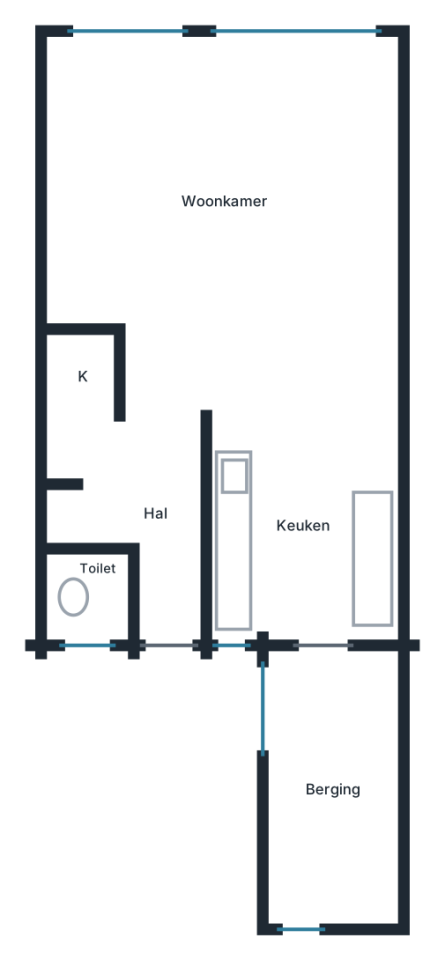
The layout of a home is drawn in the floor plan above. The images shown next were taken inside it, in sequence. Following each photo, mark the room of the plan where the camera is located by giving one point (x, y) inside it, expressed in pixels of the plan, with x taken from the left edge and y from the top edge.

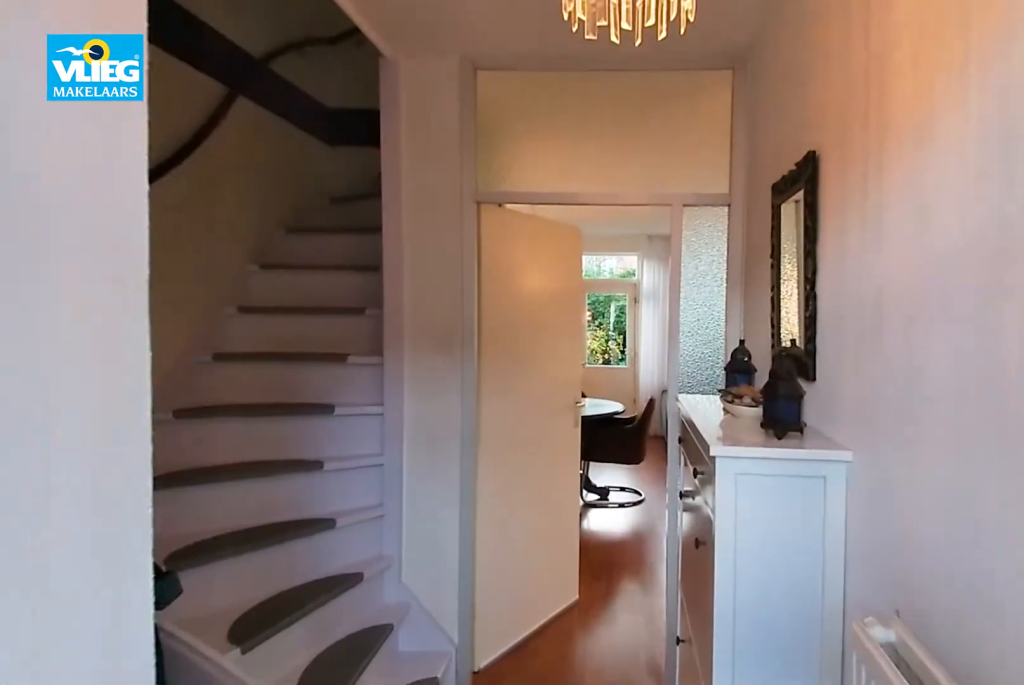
(154, 519)
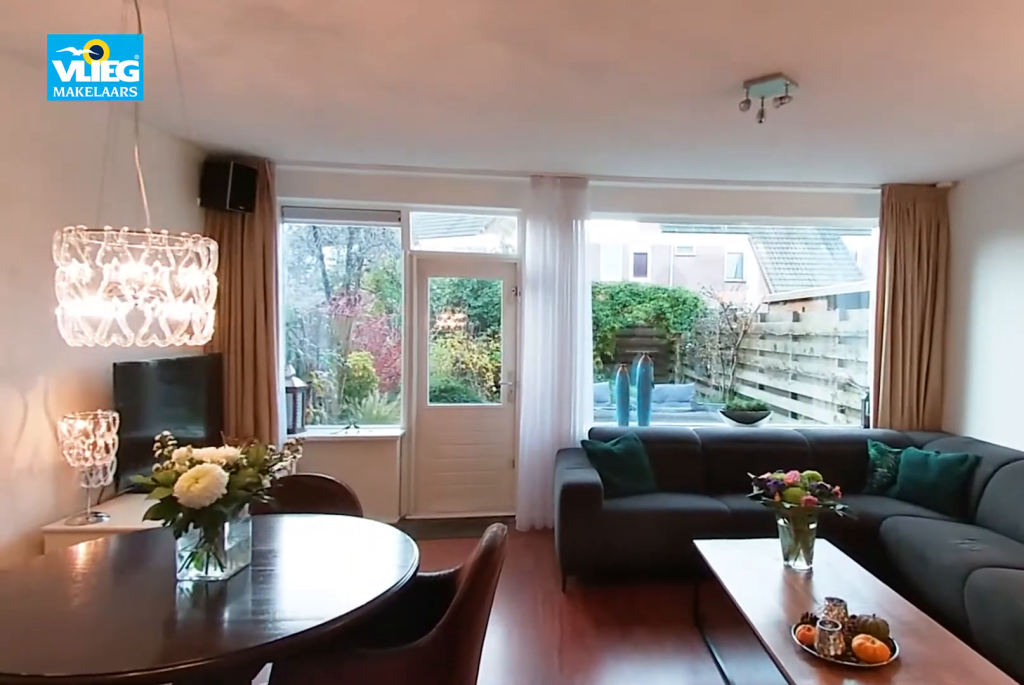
(215, 133)
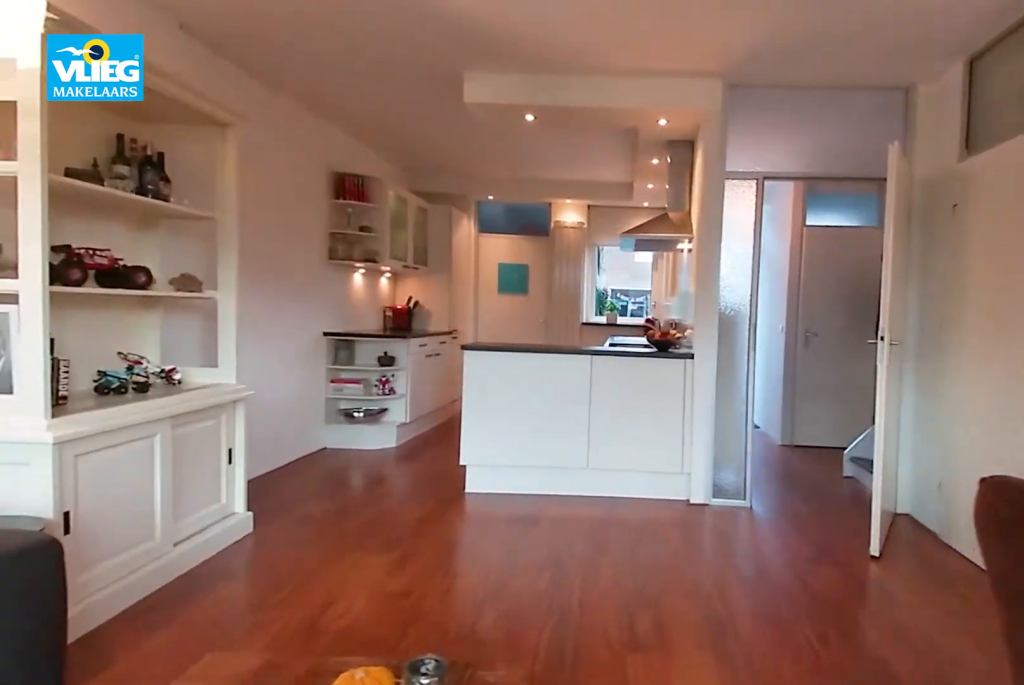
(228, 128)
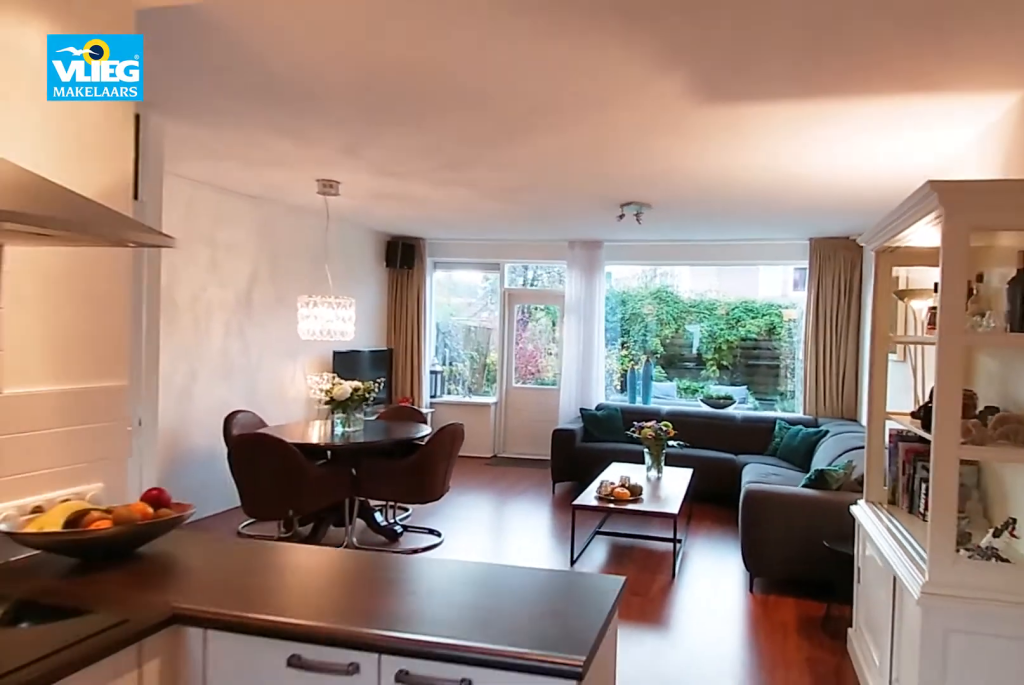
(303, 528)
